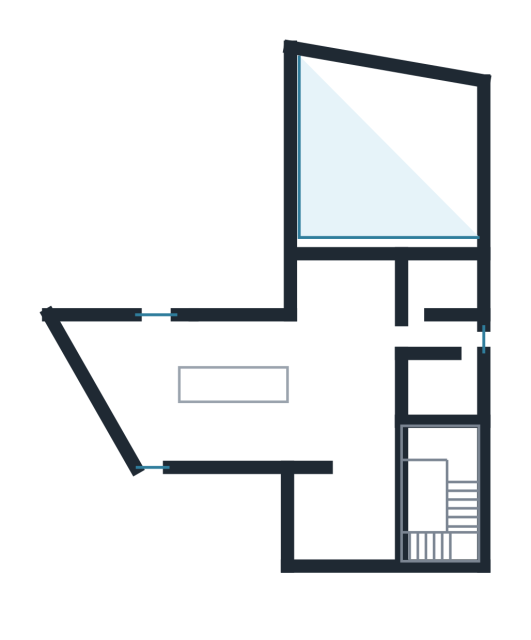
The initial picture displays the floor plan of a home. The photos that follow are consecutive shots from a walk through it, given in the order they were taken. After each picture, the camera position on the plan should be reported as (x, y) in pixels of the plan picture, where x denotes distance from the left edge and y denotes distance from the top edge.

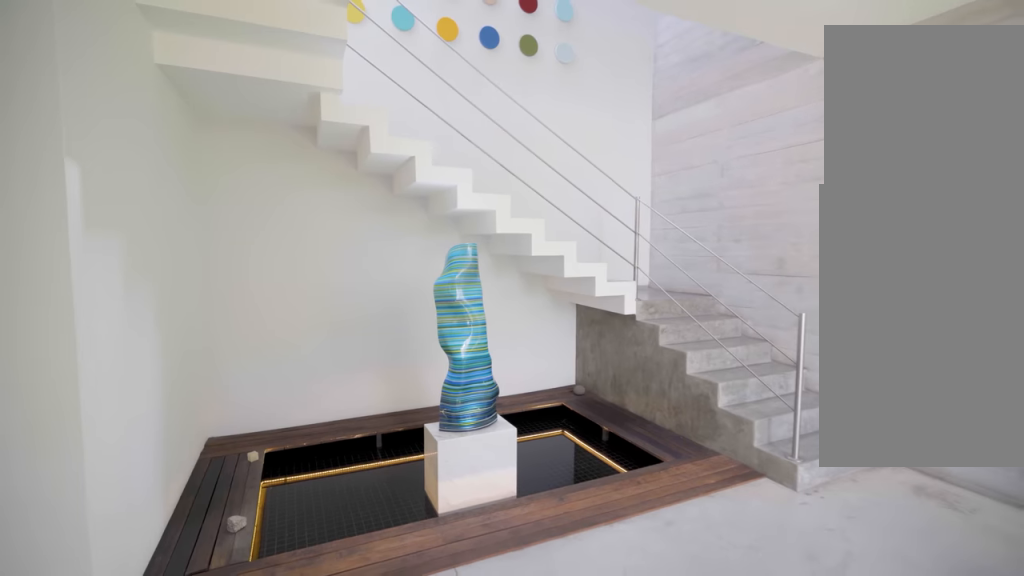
(365, 514)
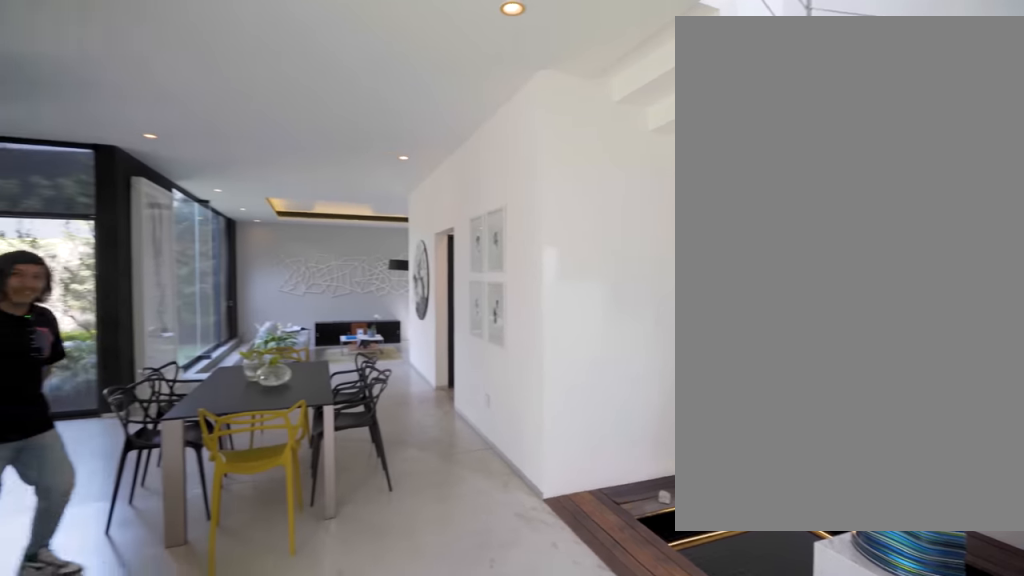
(372, 480)
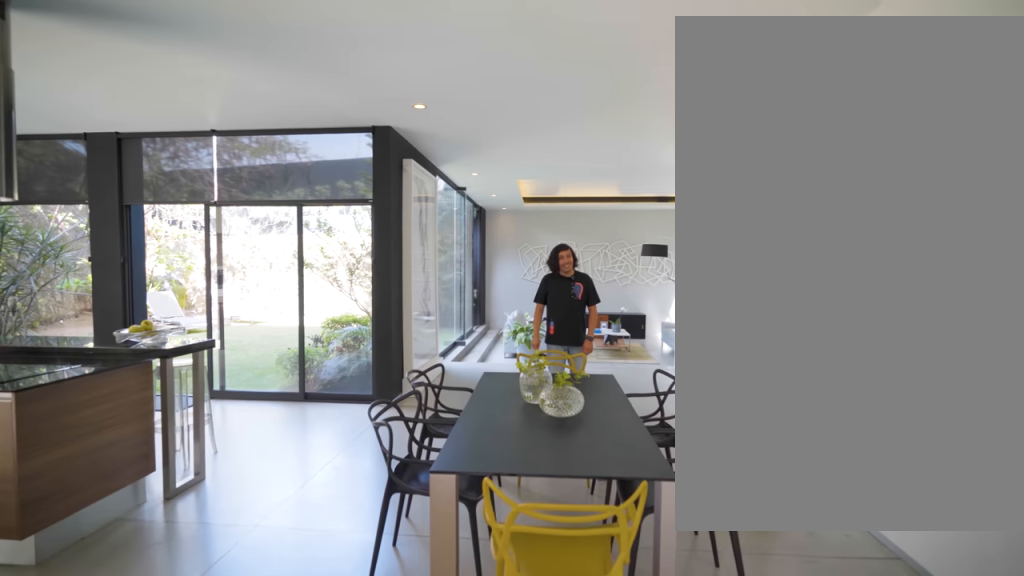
(346, 444)
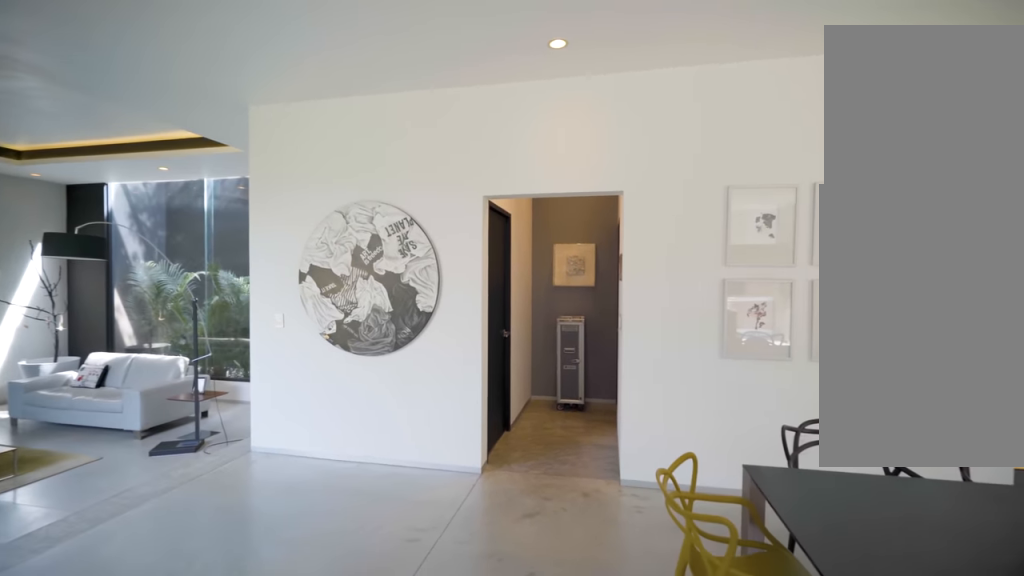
(333, 335)
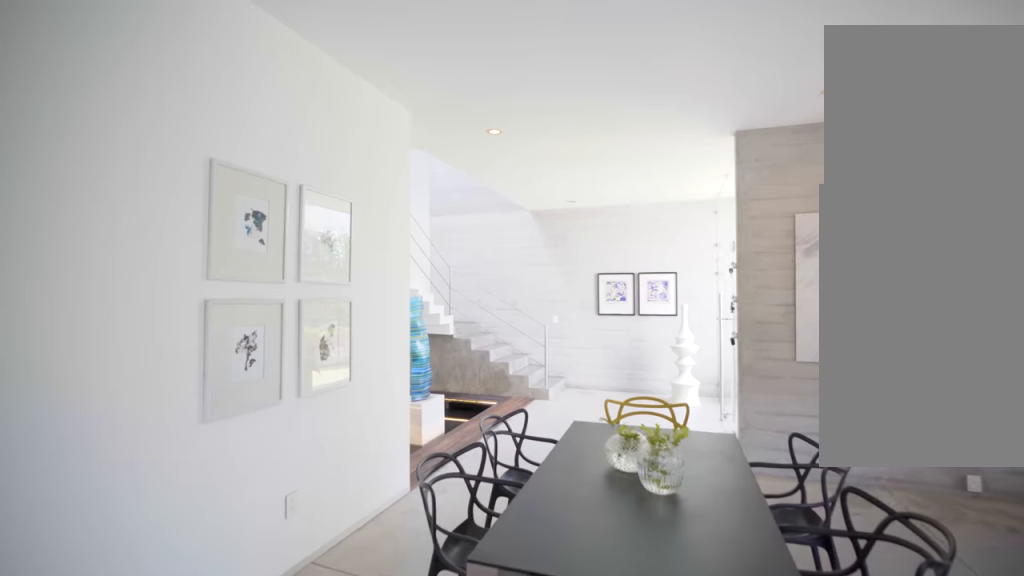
(374, 338)
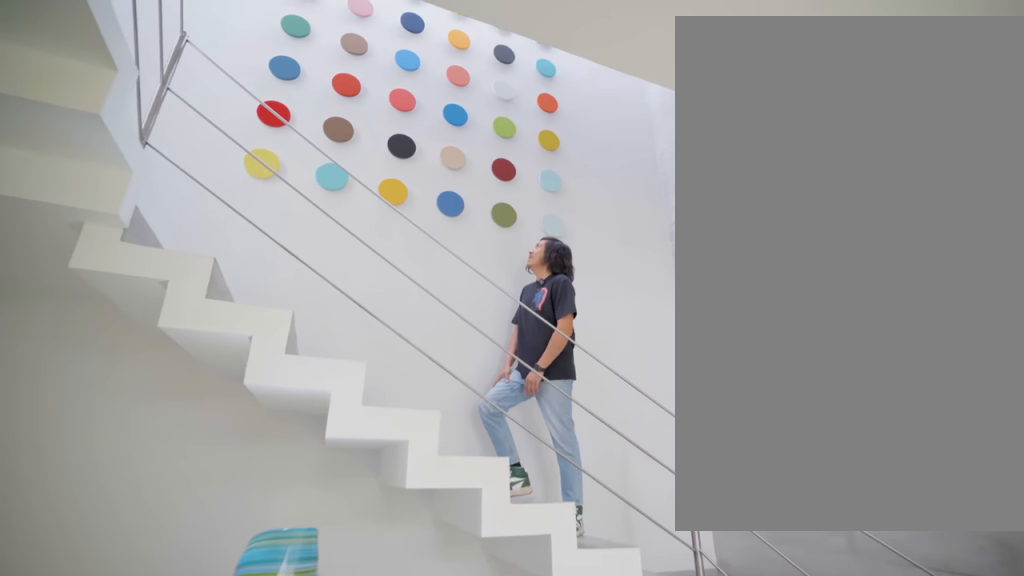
(376, 484)
